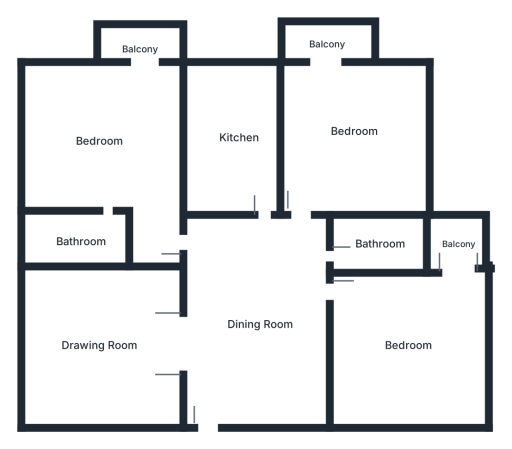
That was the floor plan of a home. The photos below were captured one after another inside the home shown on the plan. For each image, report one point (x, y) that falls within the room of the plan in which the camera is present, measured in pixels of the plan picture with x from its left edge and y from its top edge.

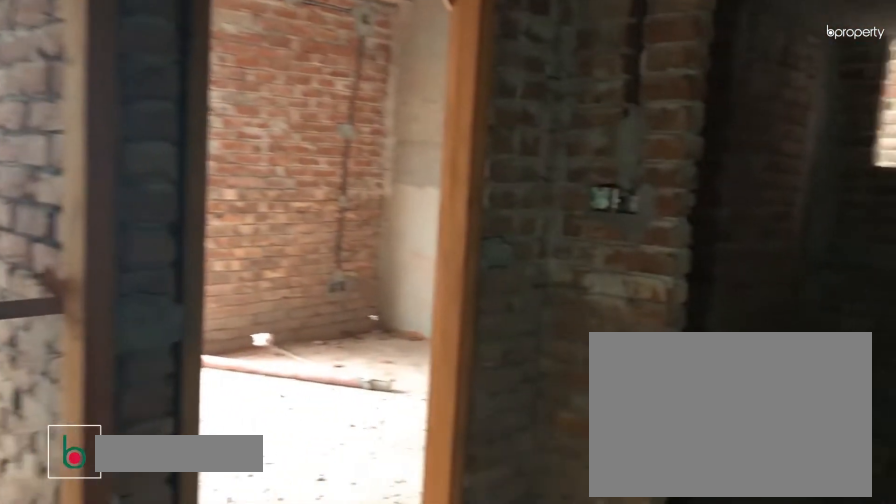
(259, 320)
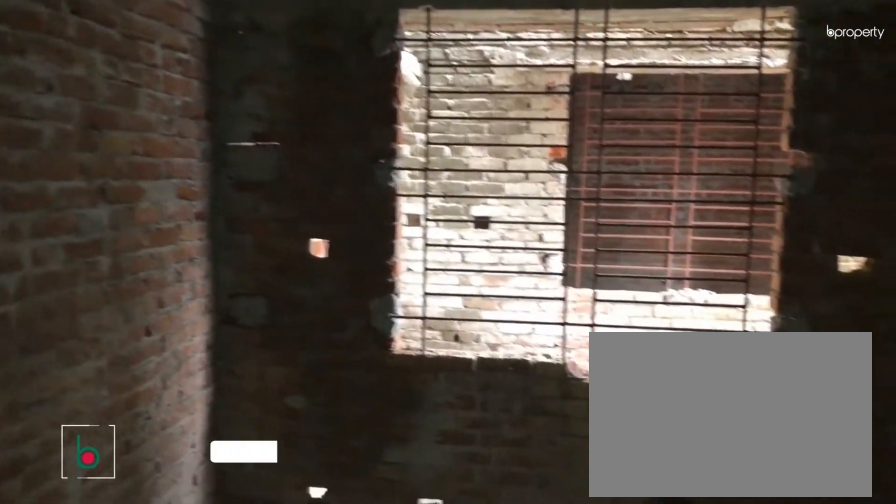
(98, 345)
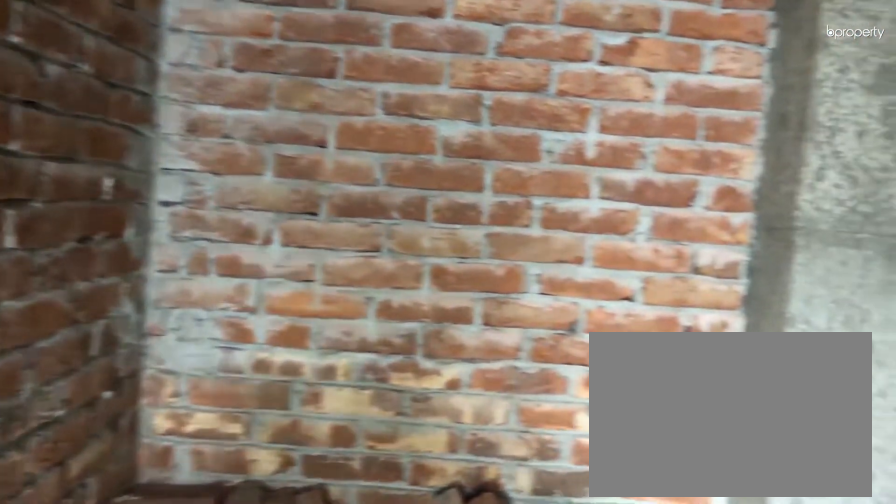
(407, 348)
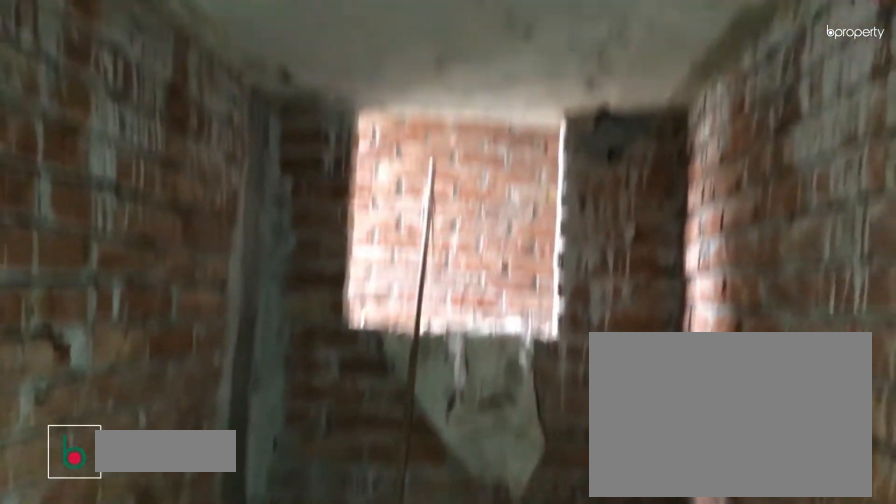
(379, 241)
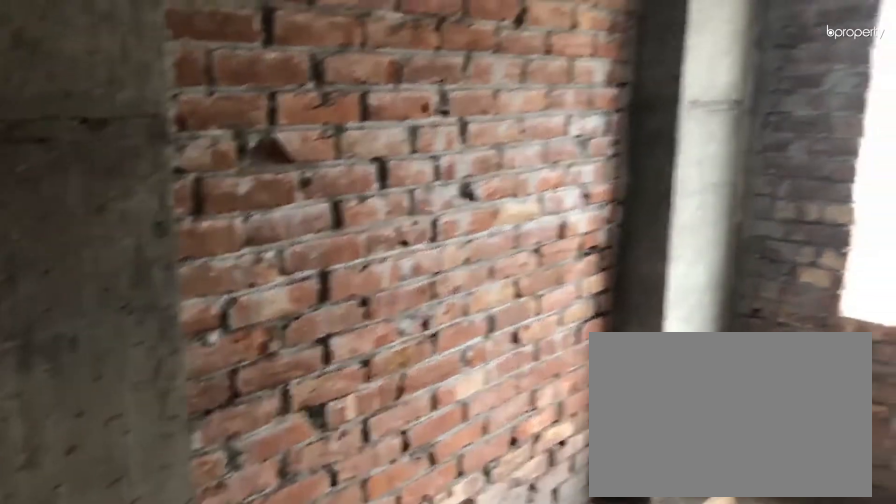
(237, 135)
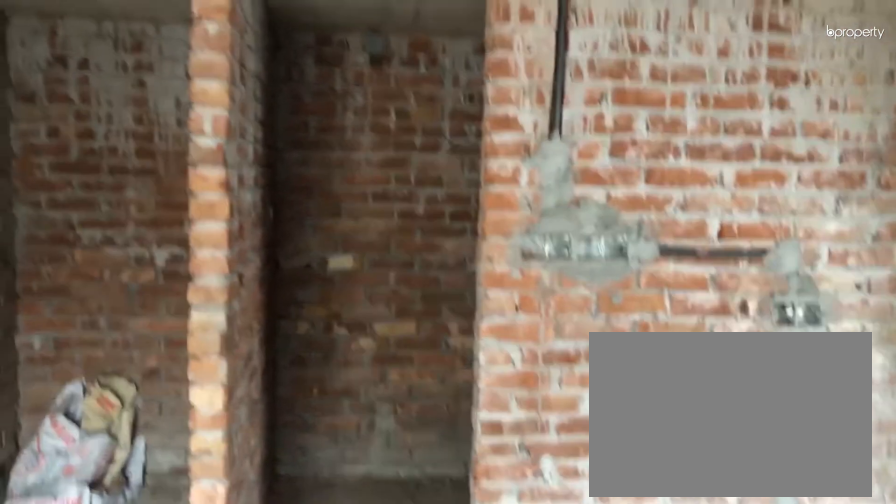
(101, 141)
